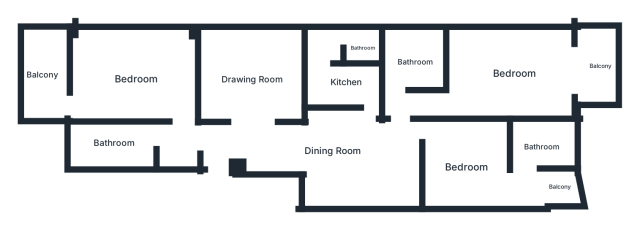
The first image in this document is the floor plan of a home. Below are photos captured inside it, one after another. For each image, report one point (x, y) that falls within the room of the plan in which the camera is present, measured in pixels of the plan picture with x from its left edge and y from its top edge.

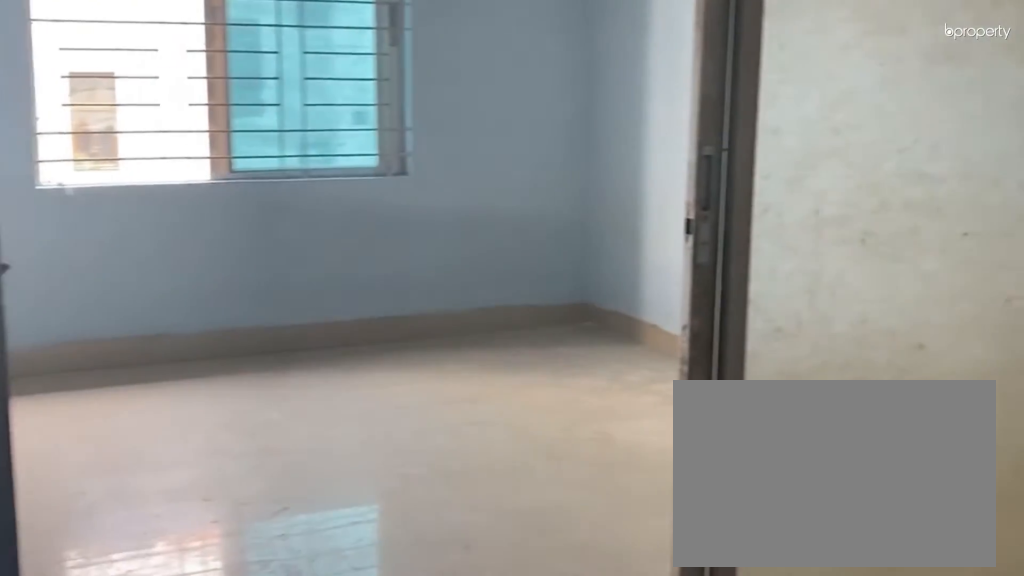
(239, 145)
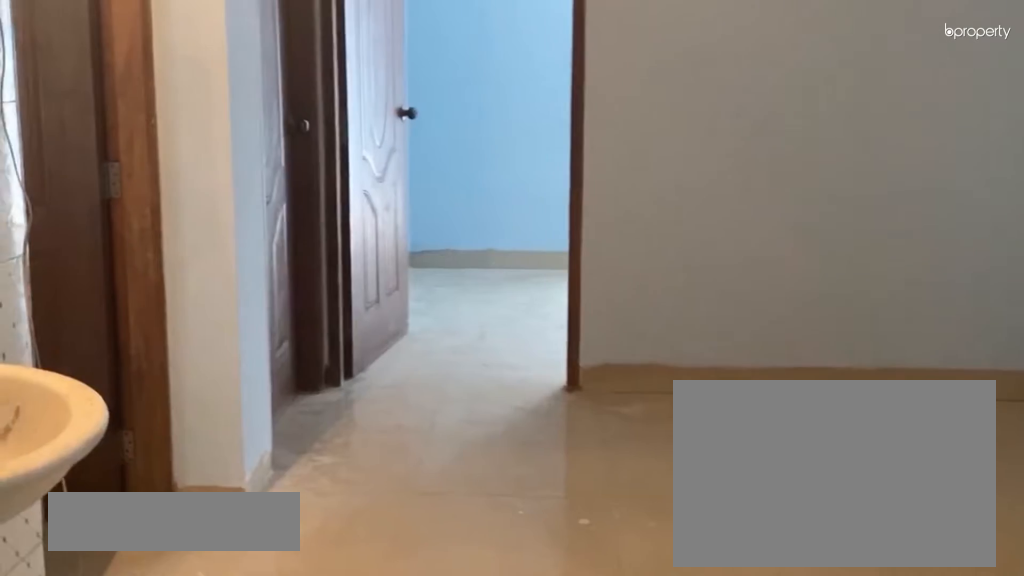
(332, 151)
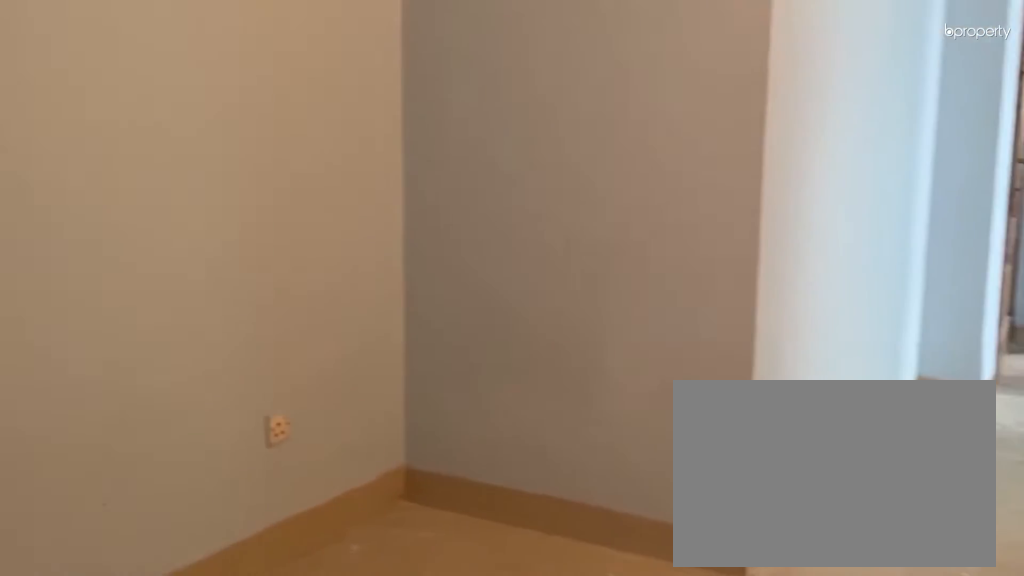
(332, 151)
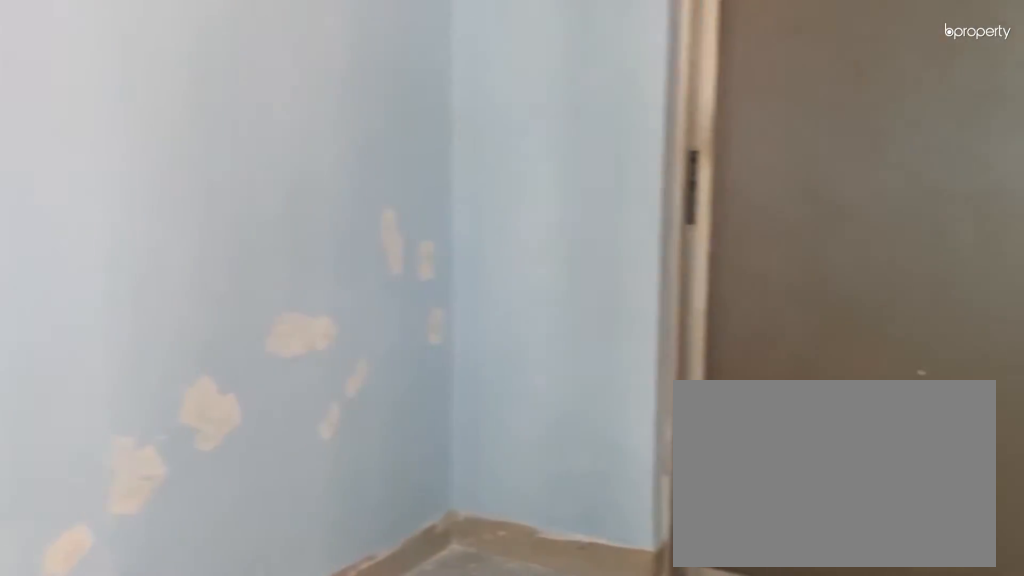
(253, 76)
